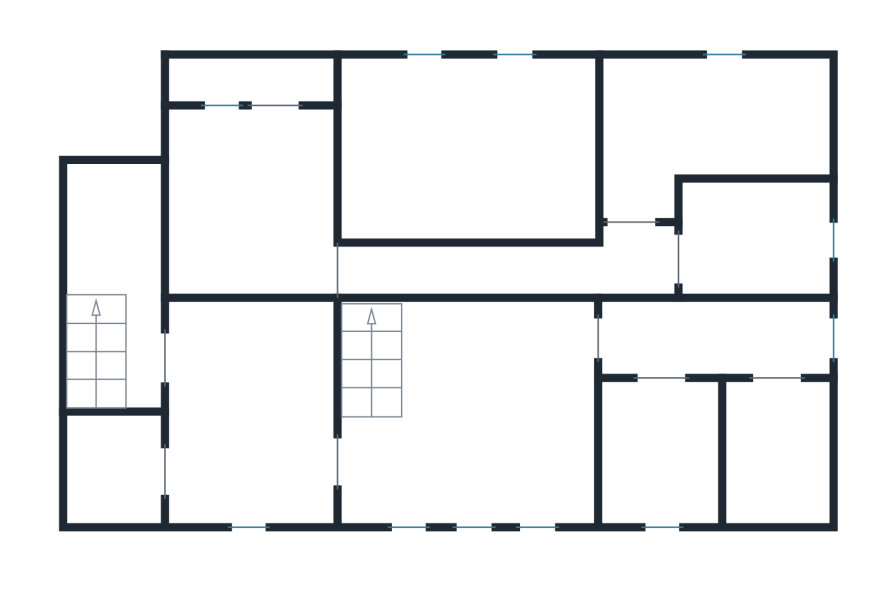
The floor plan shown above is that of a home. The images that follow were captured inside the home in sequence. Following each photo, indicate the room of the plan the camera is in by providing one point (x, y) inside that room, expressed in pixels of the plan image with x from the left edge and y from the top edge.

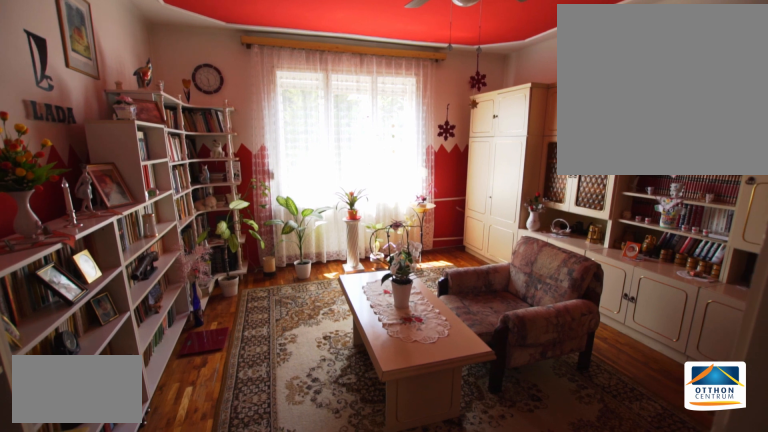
(470, 145)
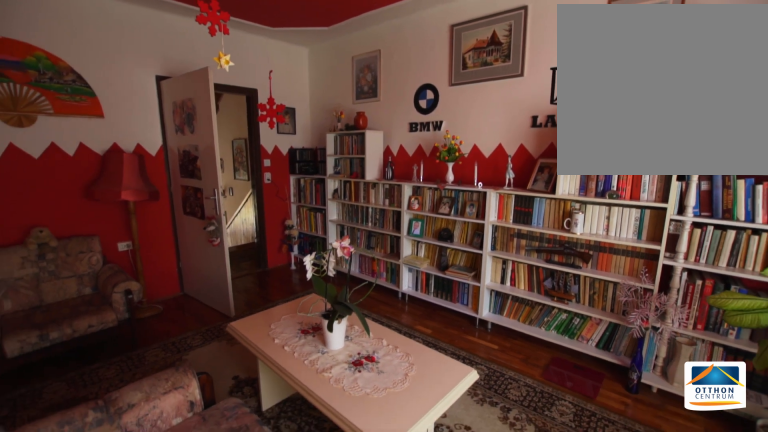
(471, 145)
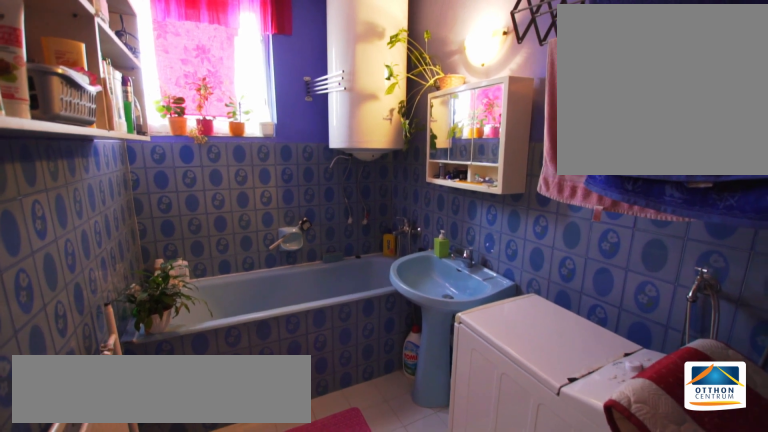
(758, 250)
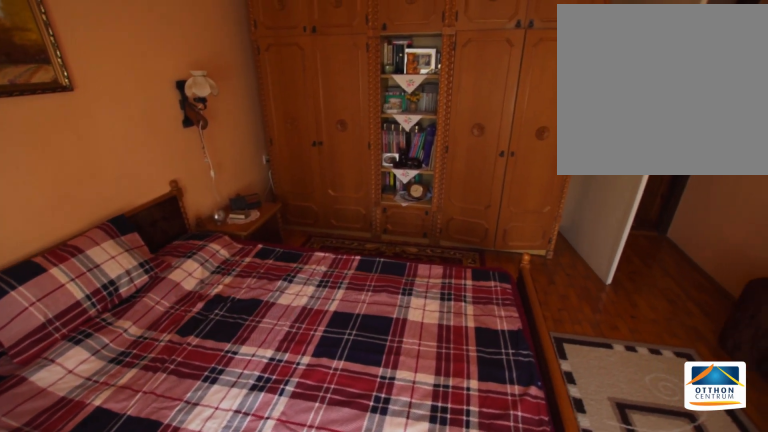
(709, 125)
